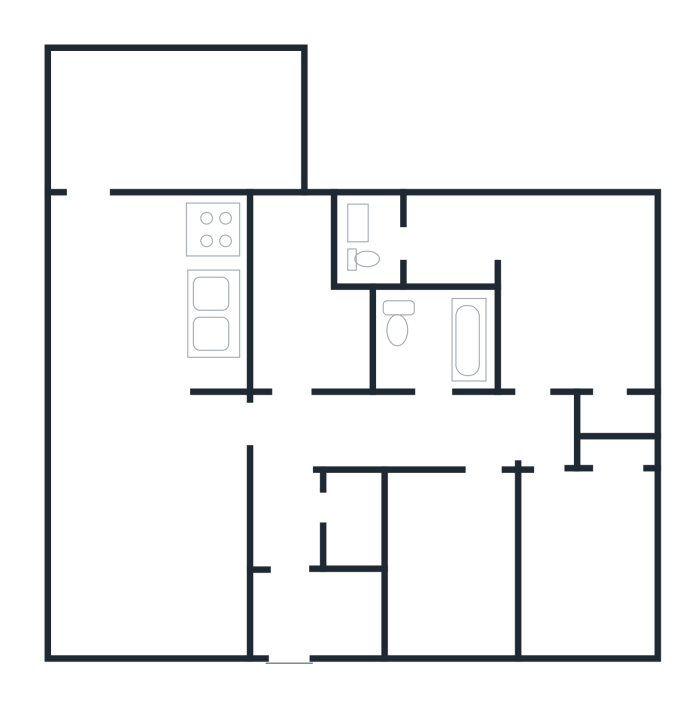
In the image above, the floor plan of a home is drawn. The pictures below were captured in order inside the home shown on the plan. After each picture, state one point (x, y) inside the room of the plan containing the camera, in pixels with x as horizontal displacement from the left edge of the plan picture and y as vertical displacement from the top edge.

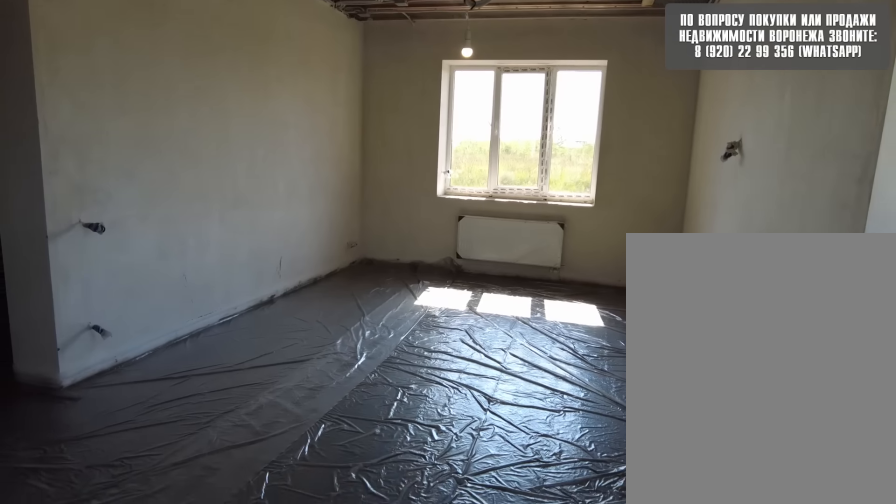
(120, 300)
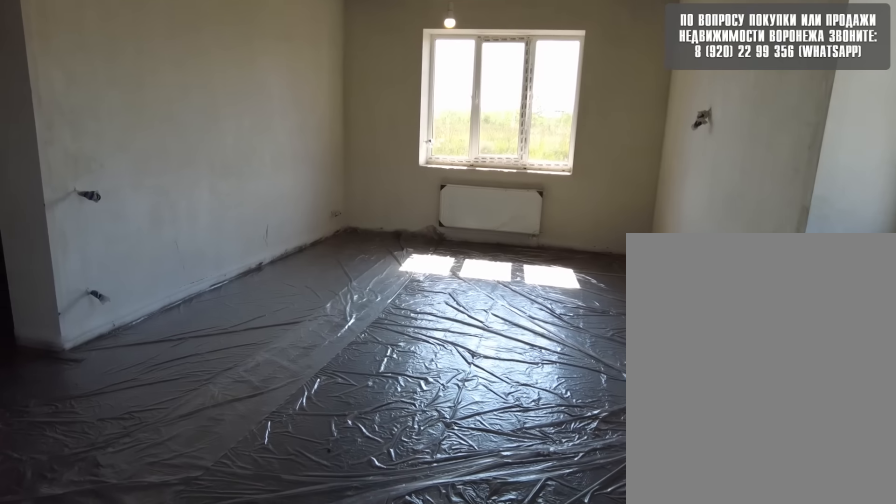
(120, 280)
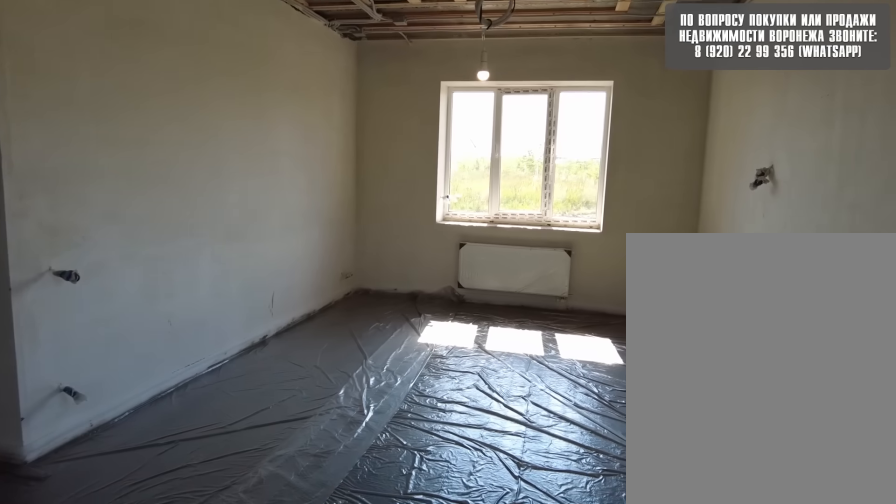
(121, 255)
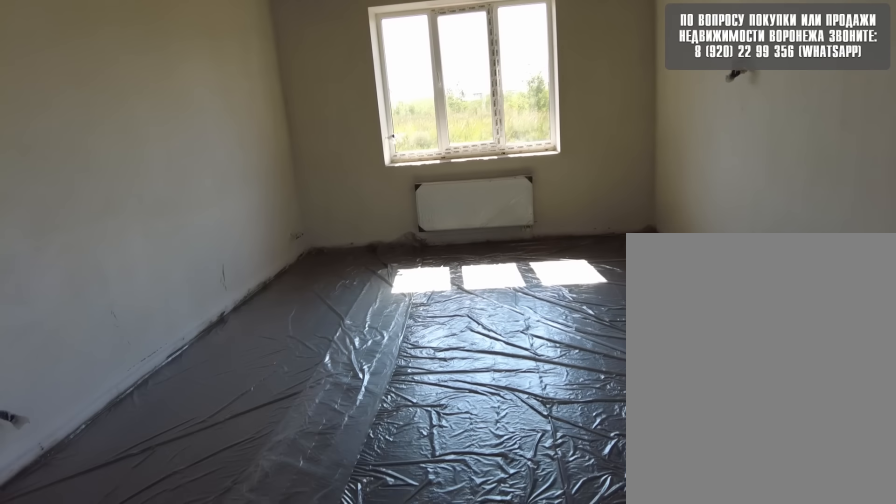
(121, 255)
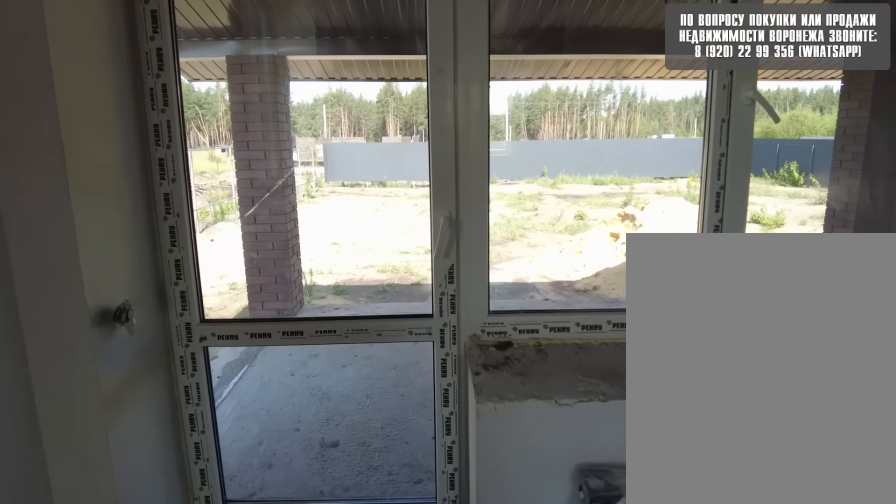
(123, 245)
